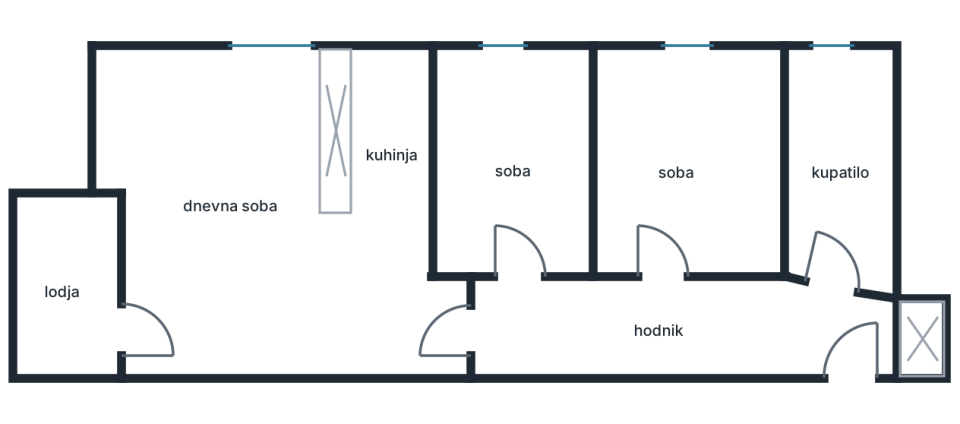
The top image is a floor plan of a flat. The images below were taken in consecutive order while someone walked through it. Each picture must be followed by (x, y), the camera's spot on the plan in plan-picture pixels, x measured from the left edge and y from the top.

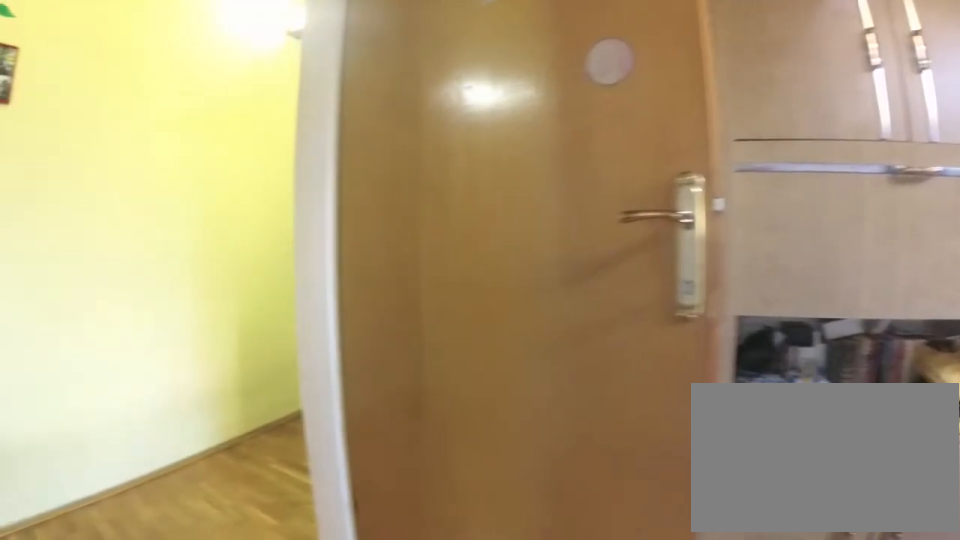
(702, 188)
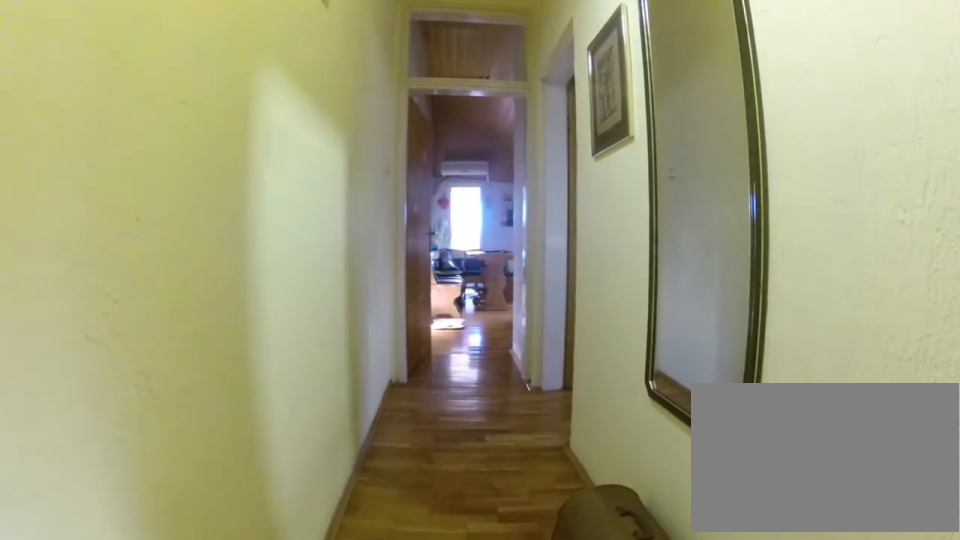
(651, 319)
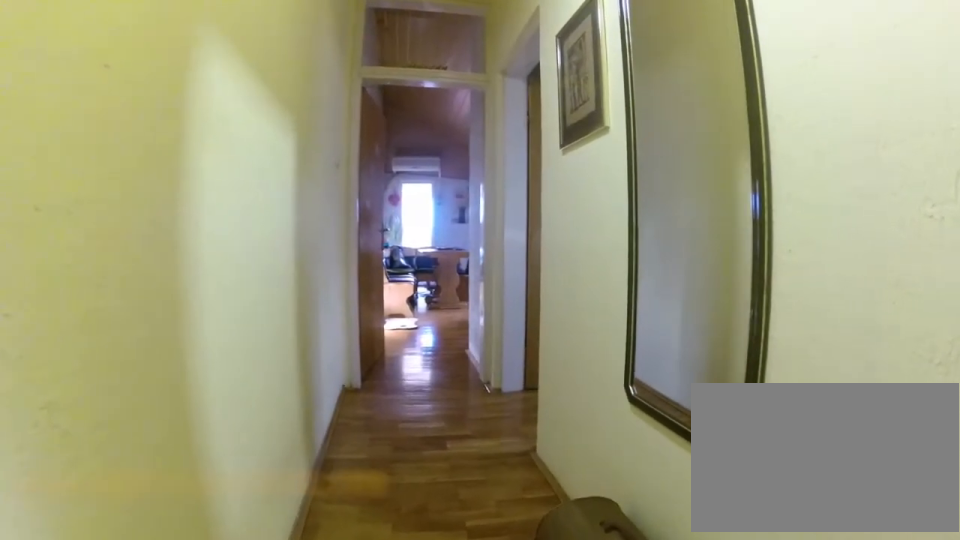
(643, 317)
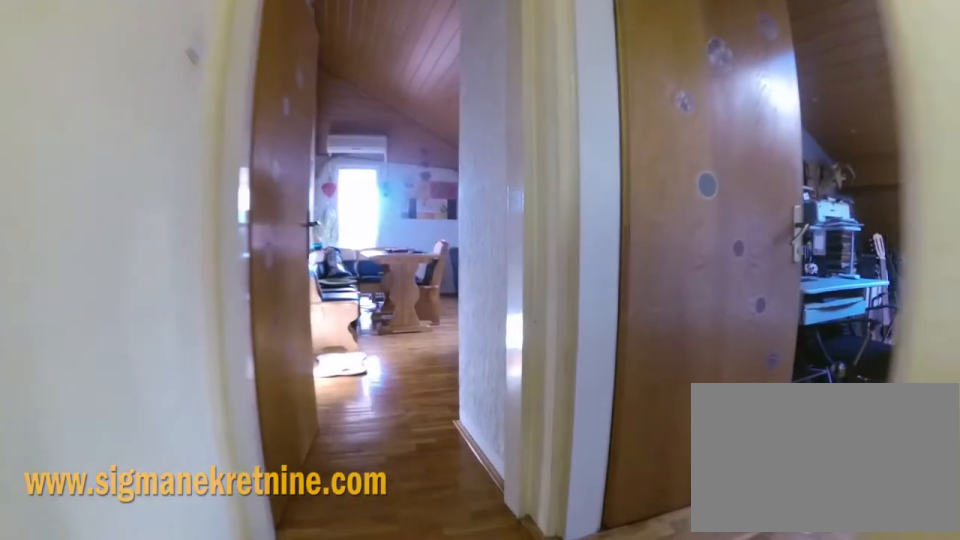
(559, 320)
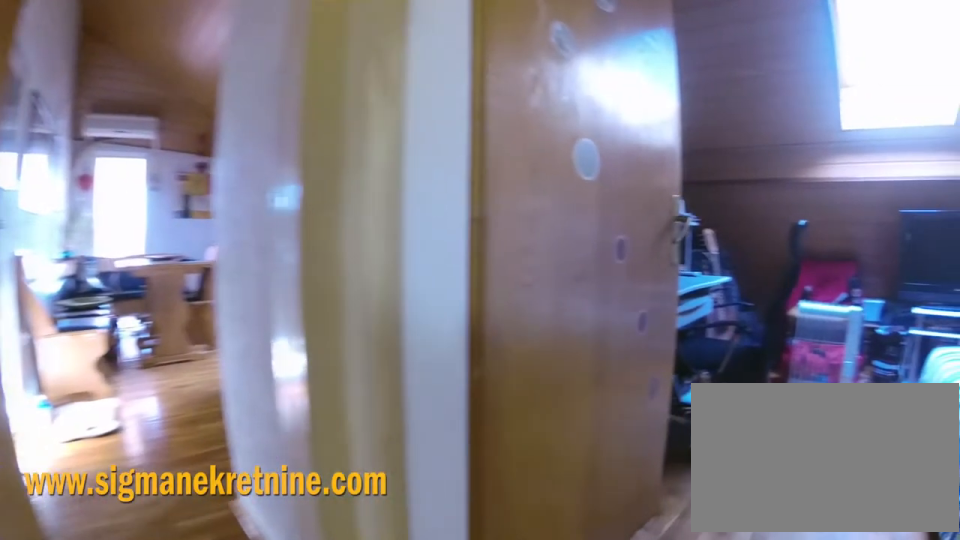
(538, 319)
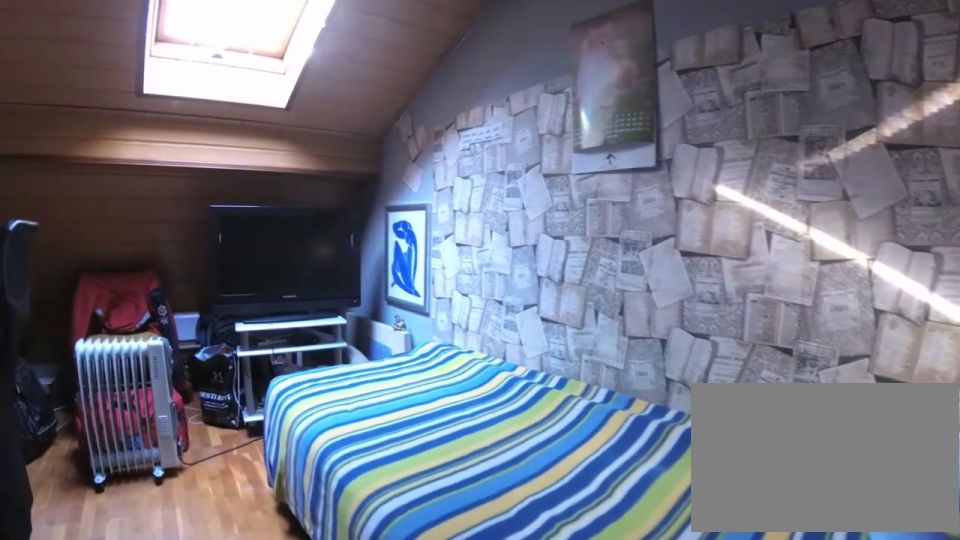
(516, 274)
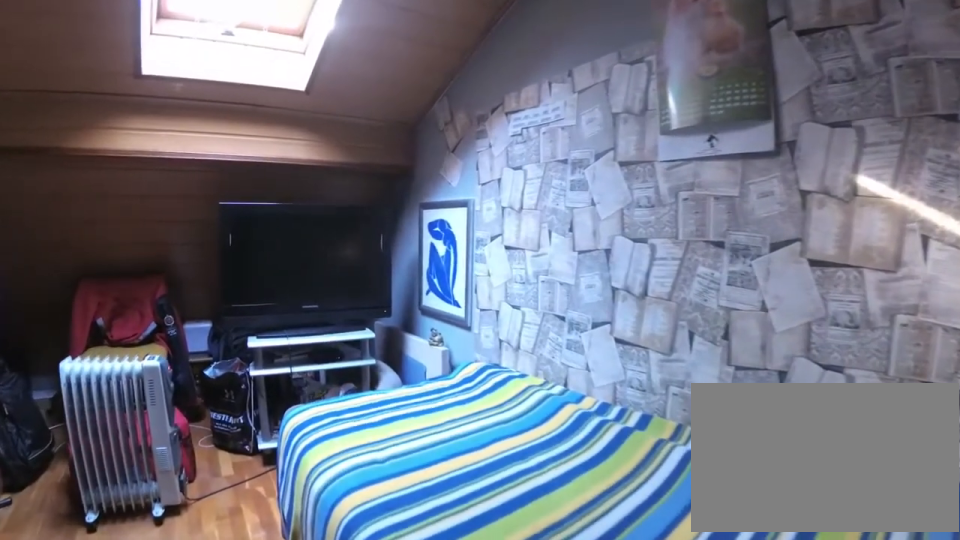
(518, 250)
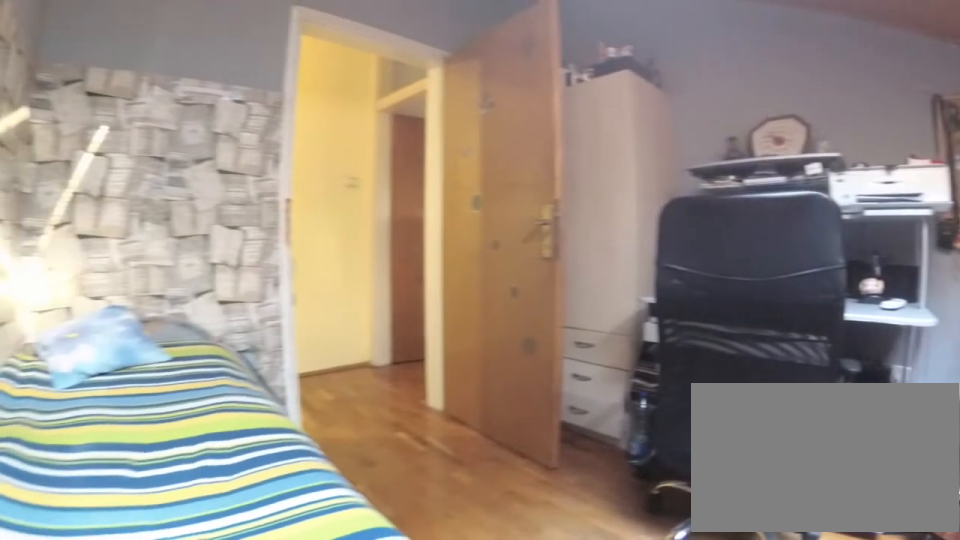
(571, 117)
